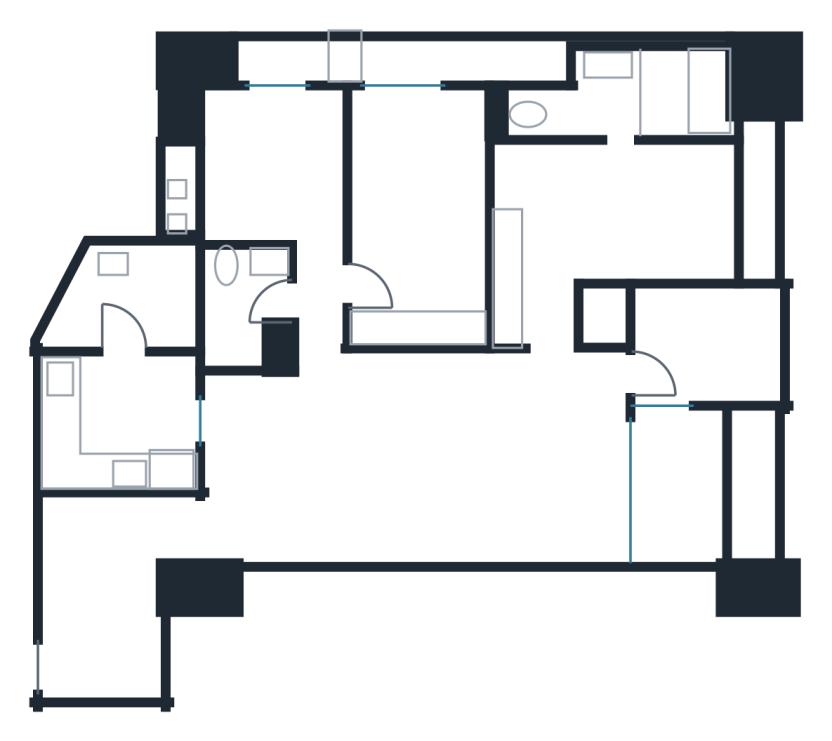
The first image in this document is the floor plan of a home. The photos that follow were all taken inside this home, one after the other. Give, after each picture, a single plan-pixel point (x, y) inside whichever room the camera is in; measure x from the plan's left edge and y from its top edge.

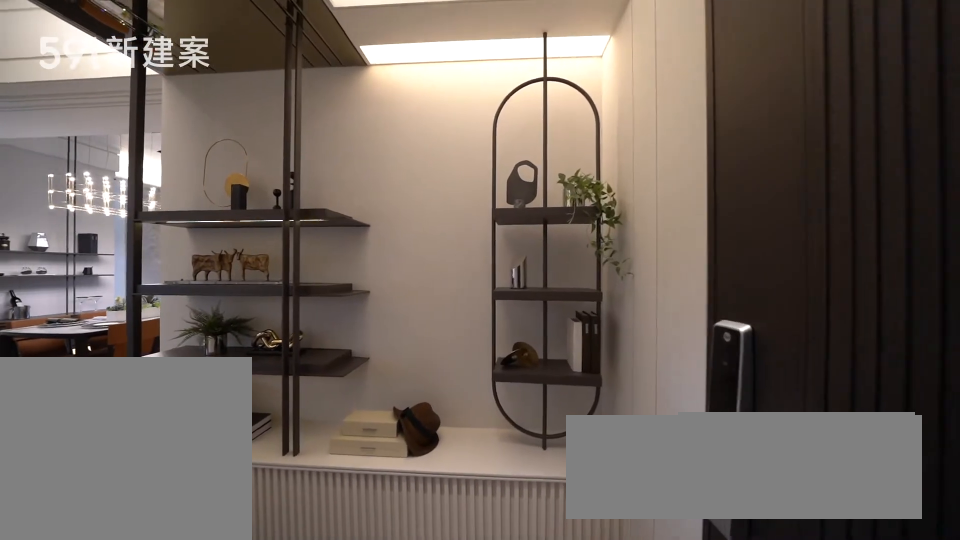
(99, 624)
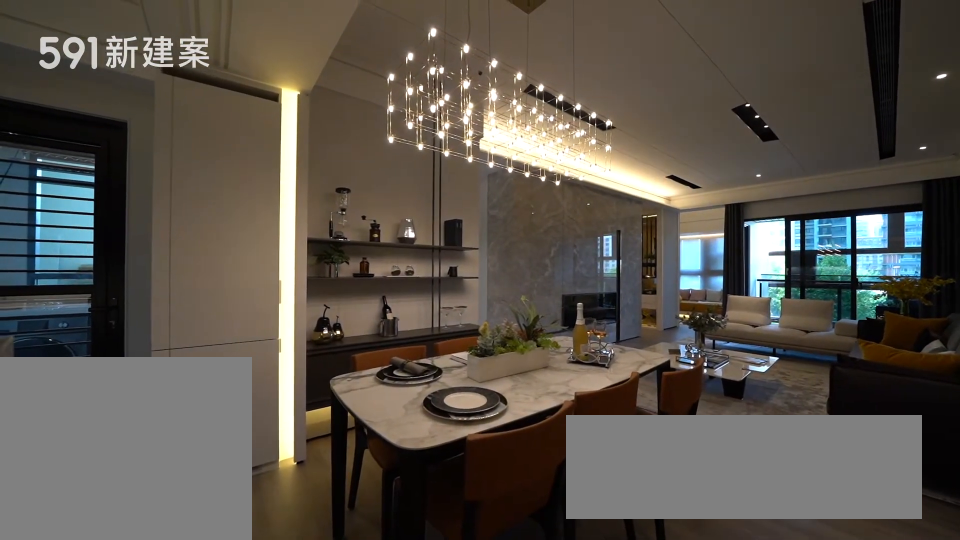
(292, 465)
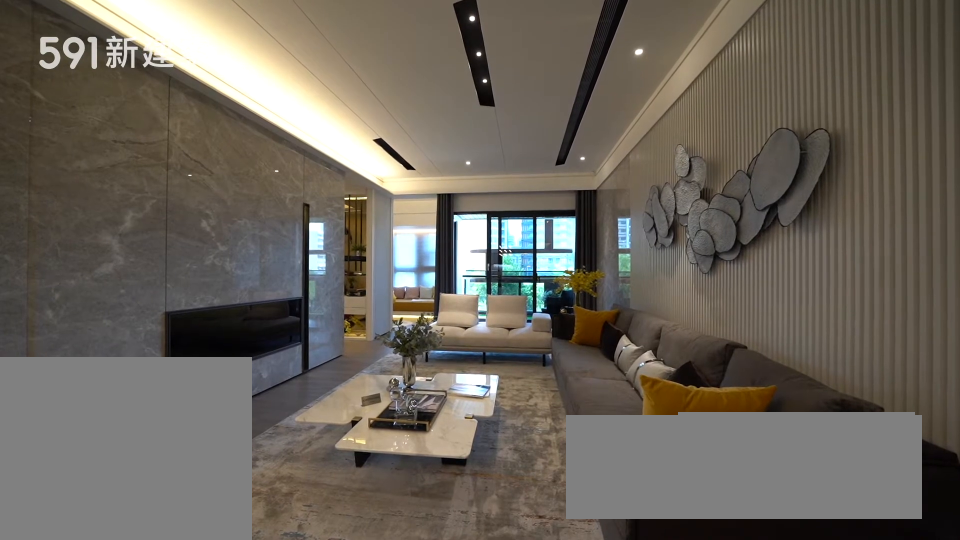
(496, 458)
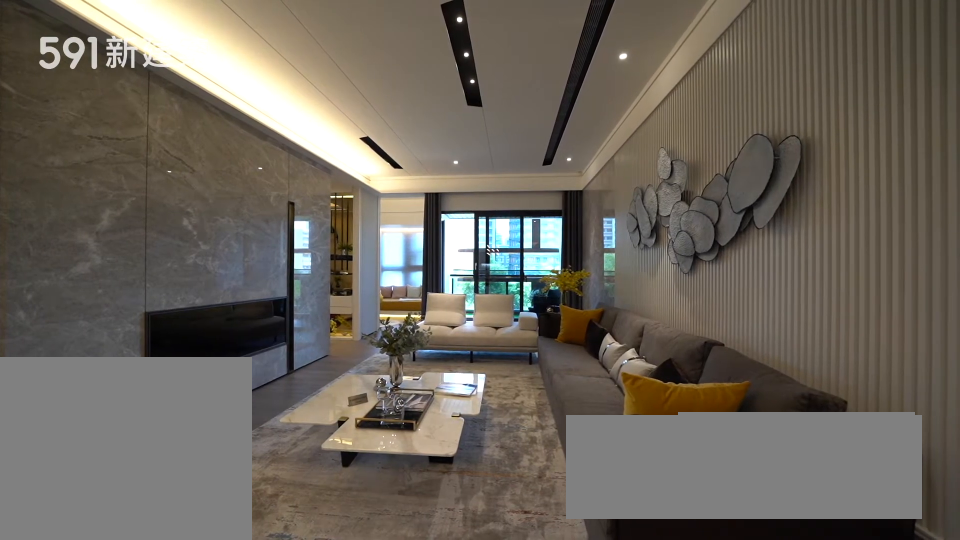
(496, 458)
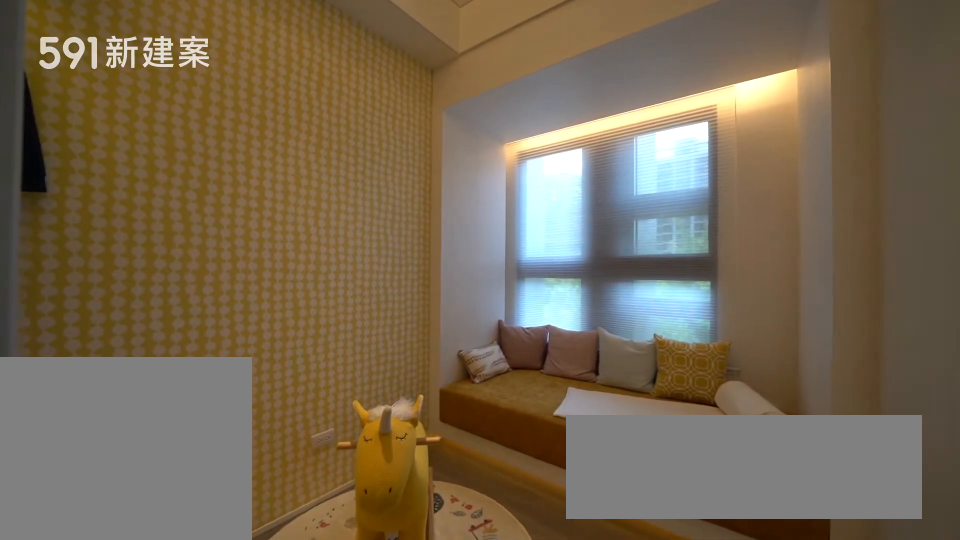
(703, 340)
